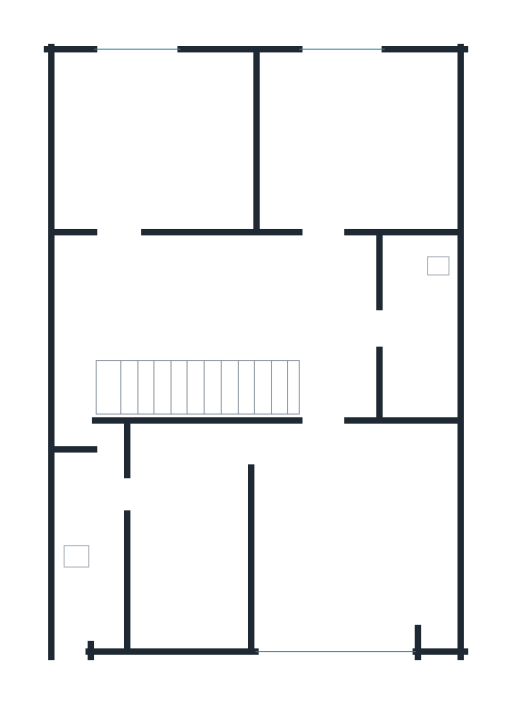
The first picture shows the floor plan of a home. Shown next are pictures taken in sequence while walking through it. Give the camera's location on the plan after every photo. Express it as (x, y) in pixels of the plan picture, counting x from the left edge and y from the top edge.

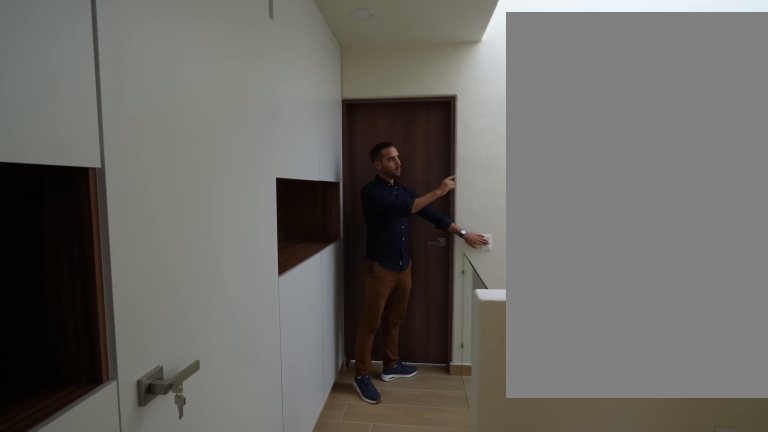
(309, 292)
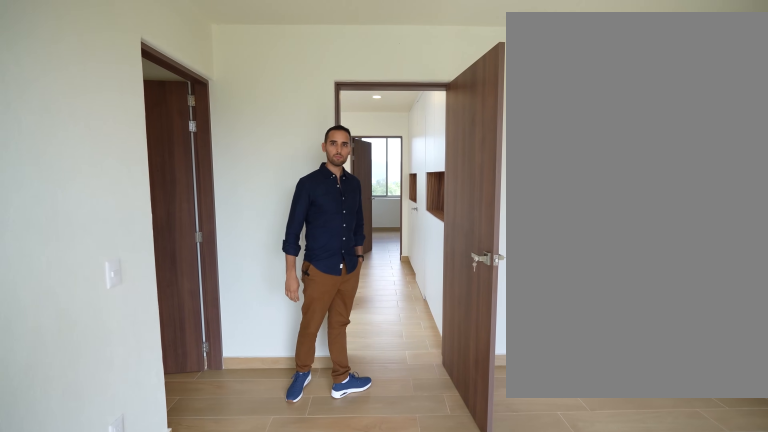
(307, 627)
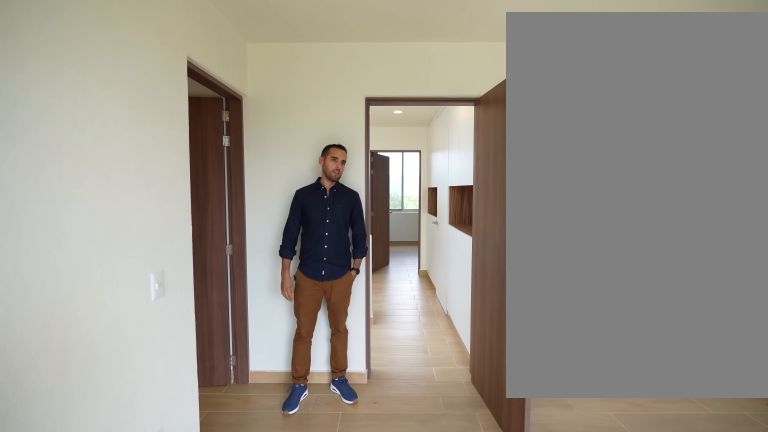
(312, 631)
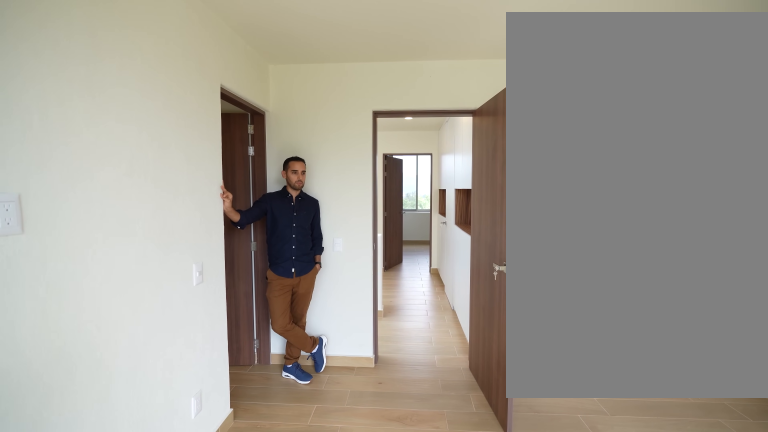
(316, 631)
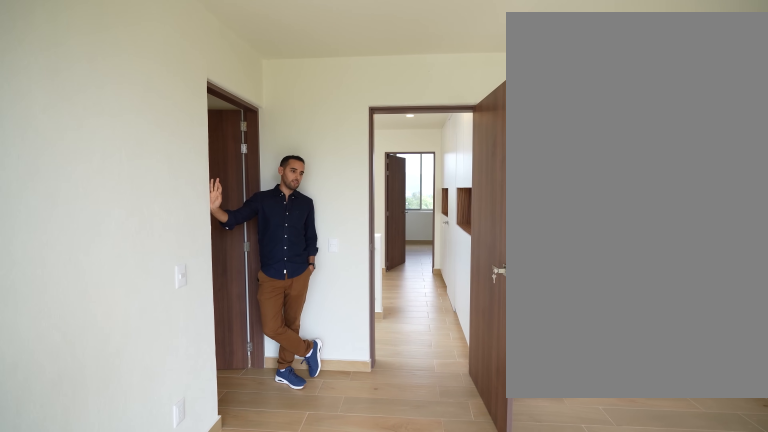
(316, 631)
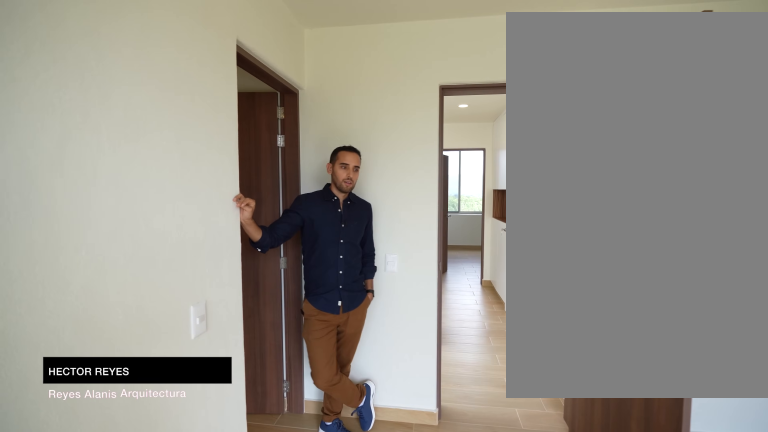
(331, 616)
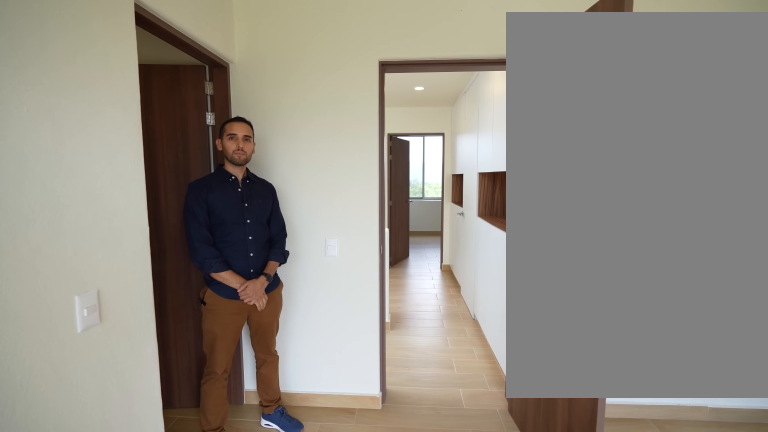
(325, 575)
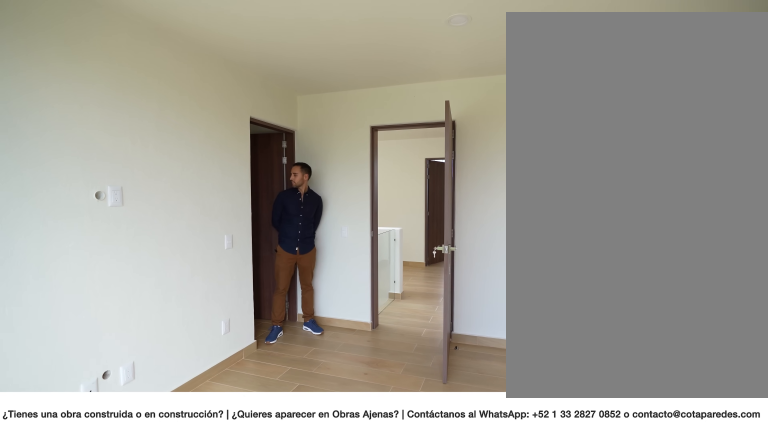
(387, 617)
